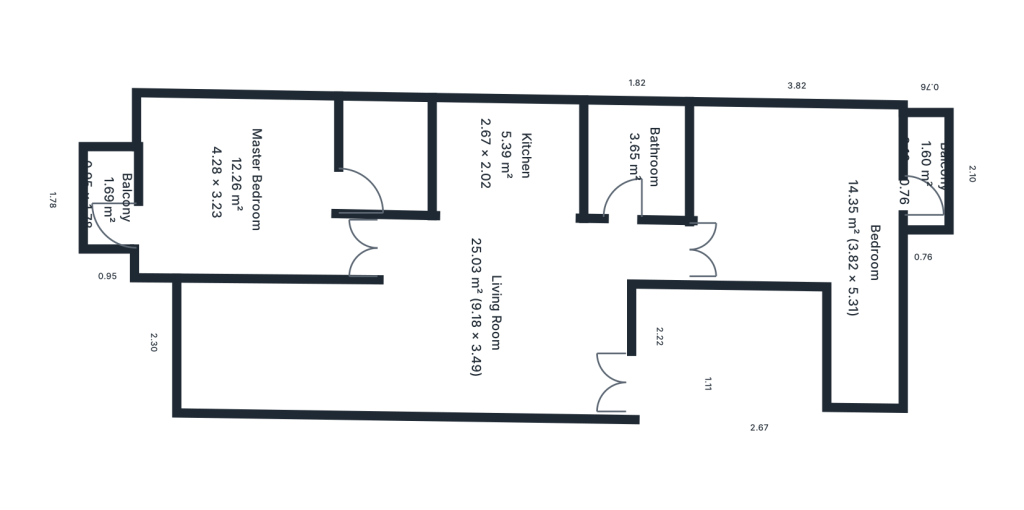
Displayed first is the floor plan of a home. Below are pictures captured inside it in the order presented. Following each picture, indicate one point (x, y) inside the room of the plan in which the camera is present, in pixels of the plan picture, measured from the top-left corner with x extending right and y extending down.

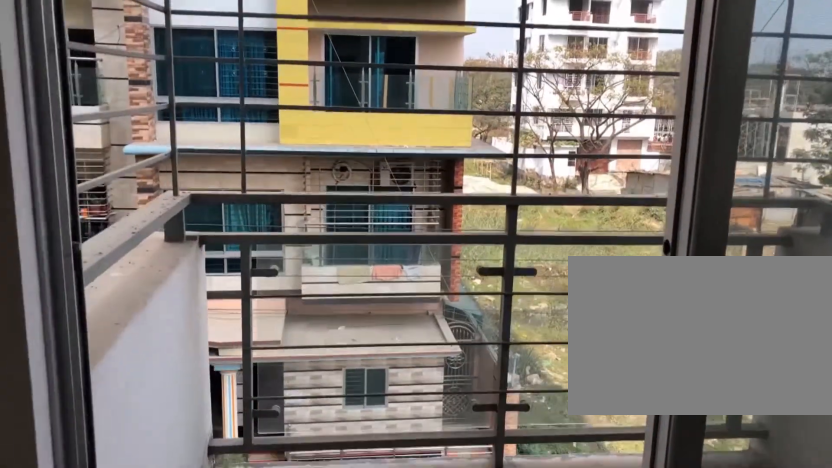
(107, 197)
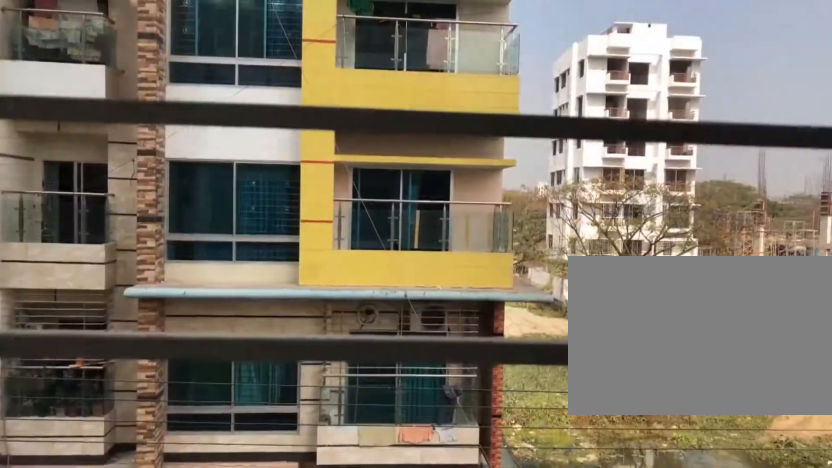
(107, 197)
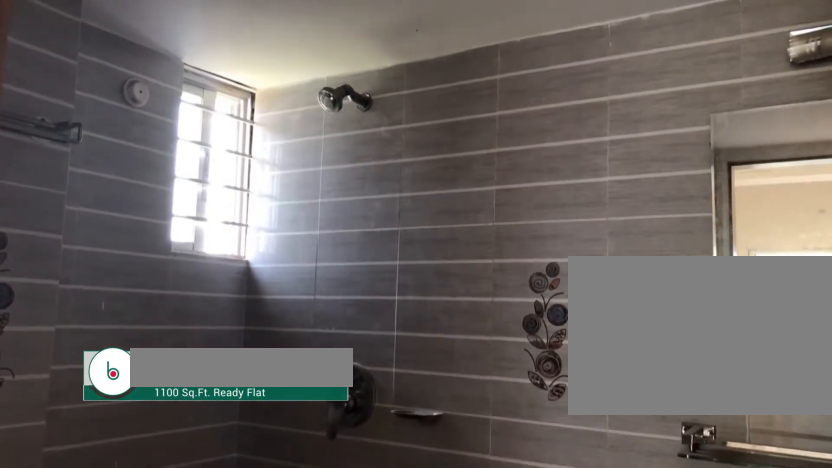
(400, 149)
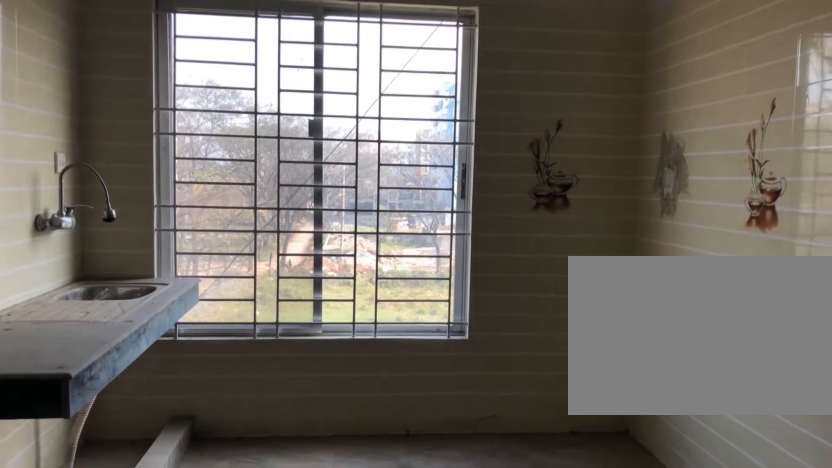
(505, 204)
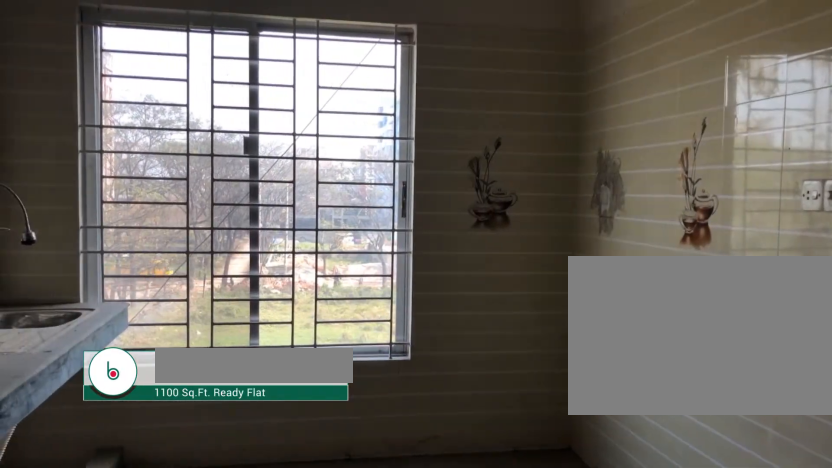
(505, 204)
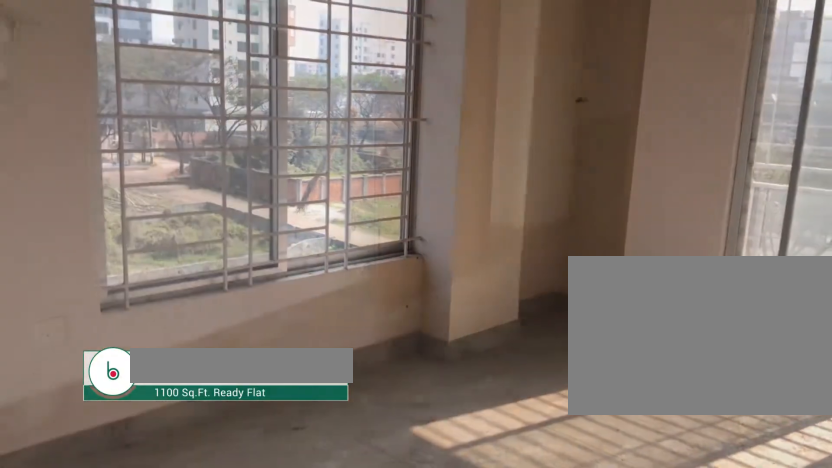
(754, 196)
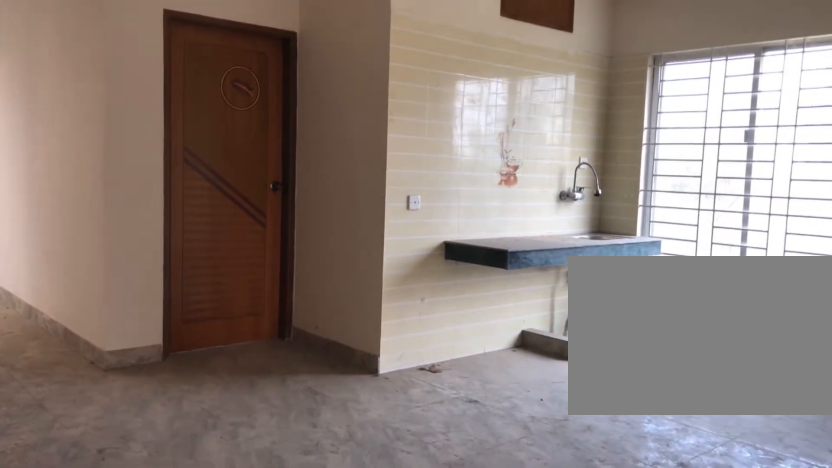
(583, 370)
